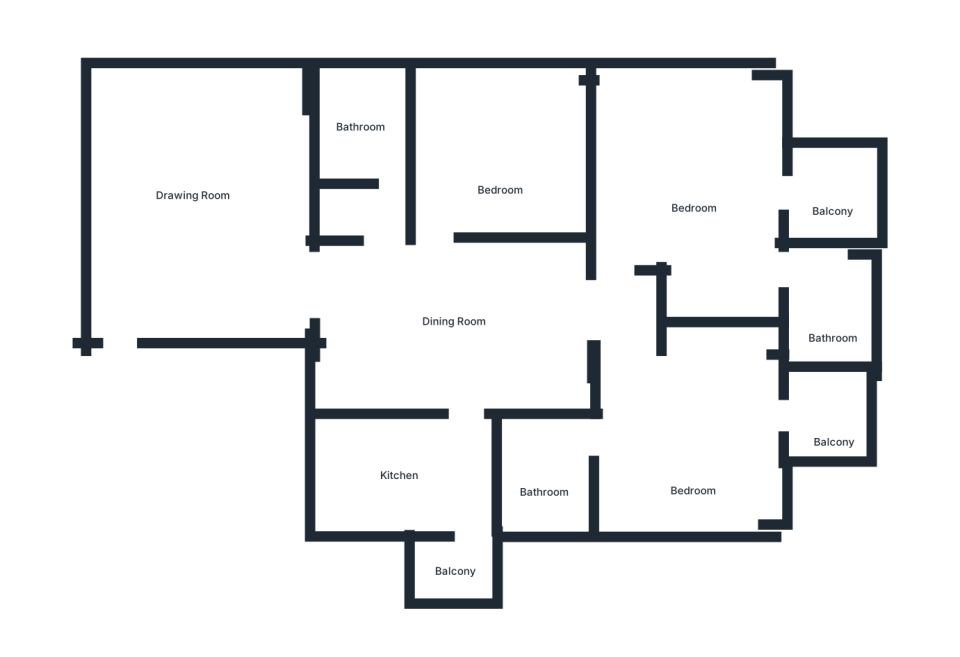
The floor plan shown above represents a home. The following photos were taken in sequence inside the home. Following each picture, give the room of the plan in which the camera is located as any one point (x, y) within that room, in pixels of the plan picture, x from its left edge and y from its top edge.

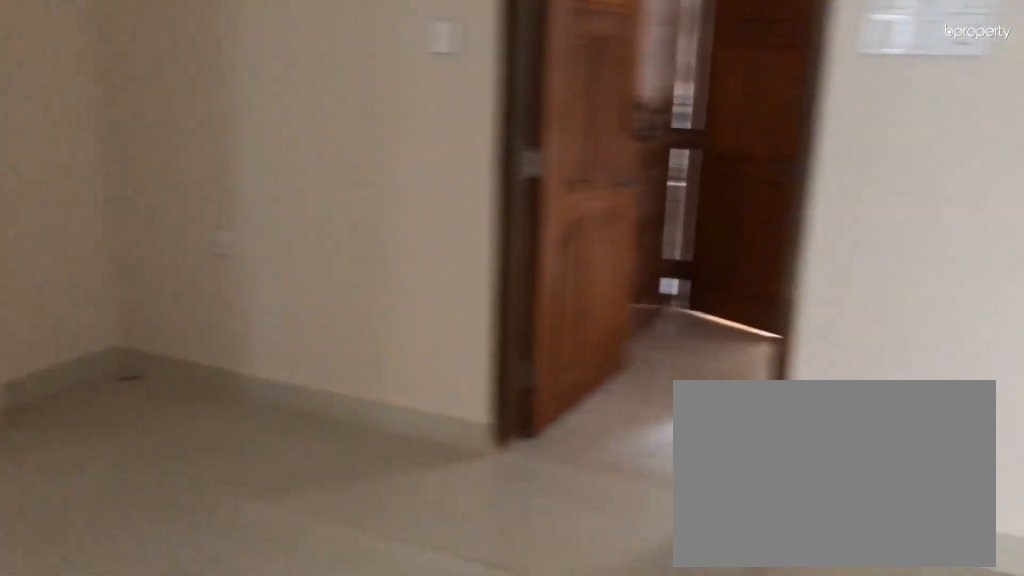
(457, 335)
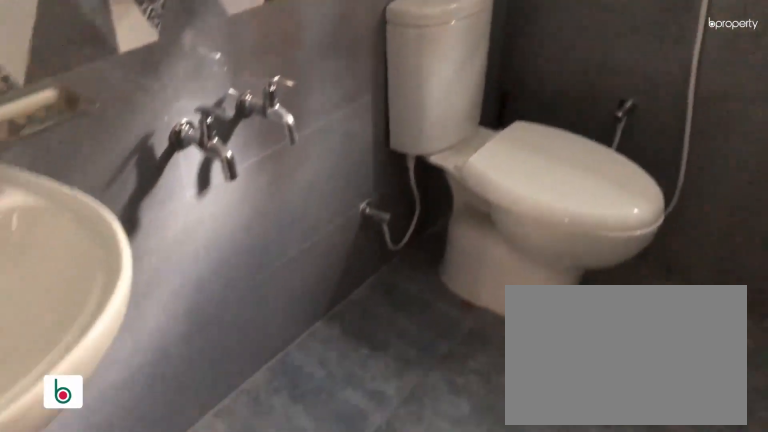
(370, 129)
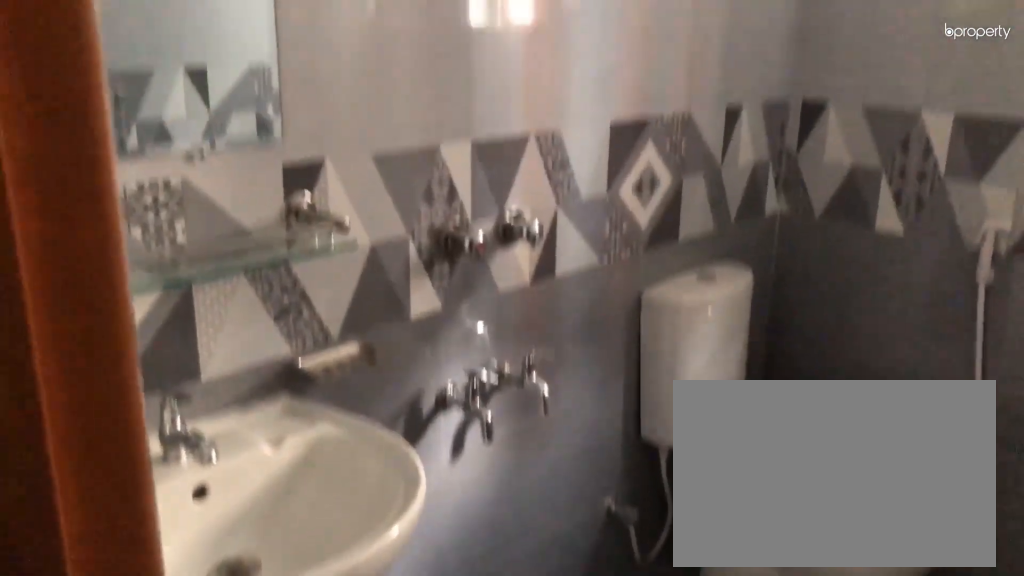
(370, 129)
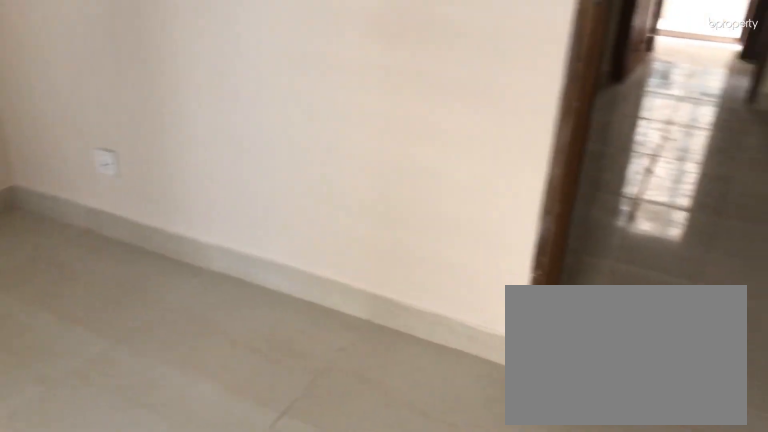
(475, 156)
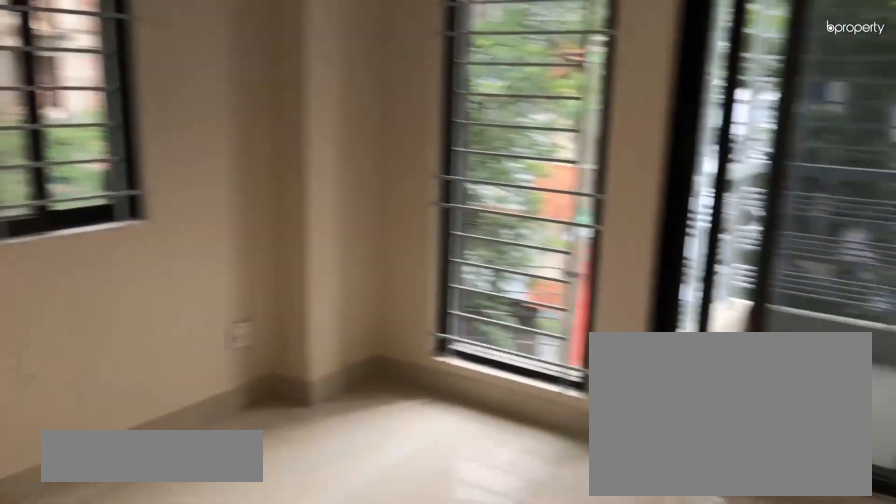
(689, 201)
